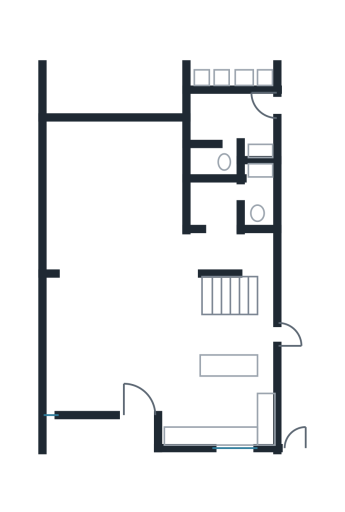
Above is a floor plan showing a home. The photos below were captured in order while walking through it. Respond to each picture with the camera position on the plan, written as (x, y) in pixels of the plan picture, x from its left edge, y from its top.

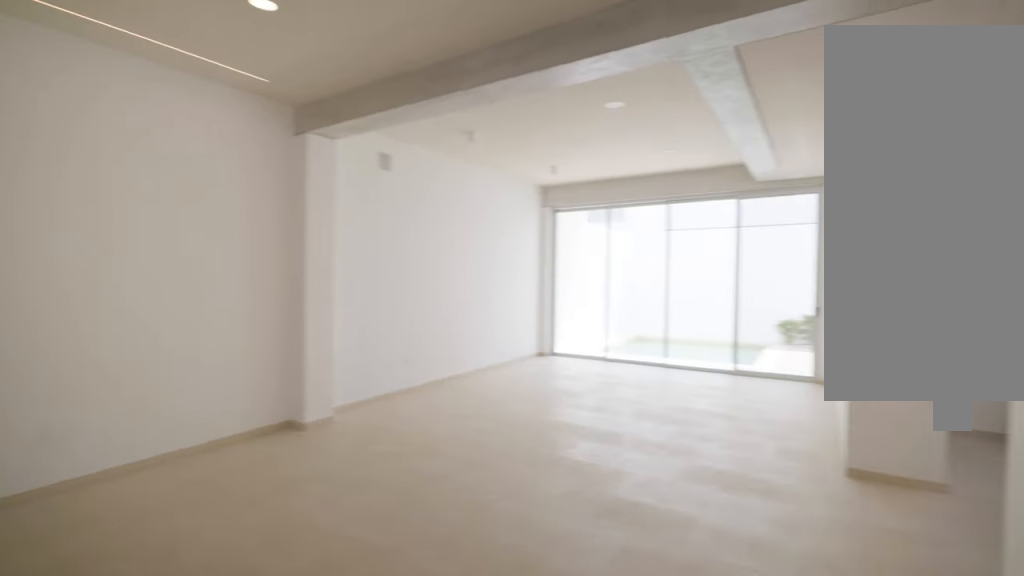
(132, 395)
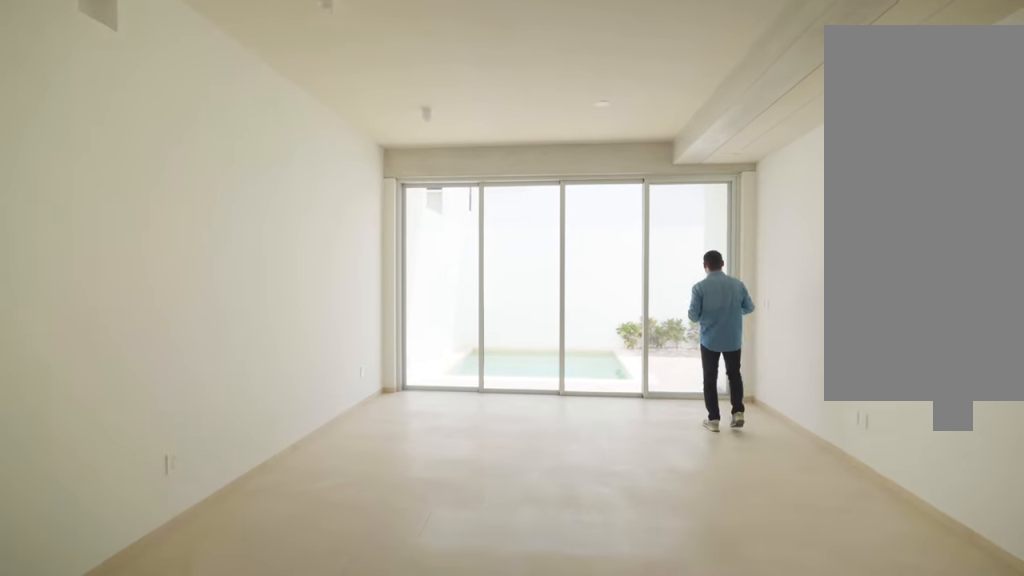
(92, 280)
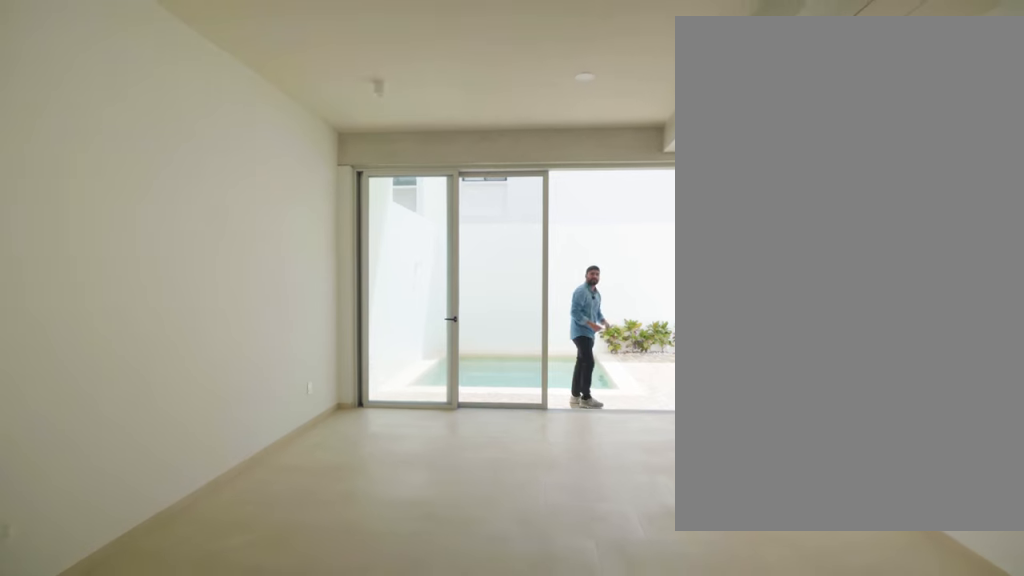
(112, 212)
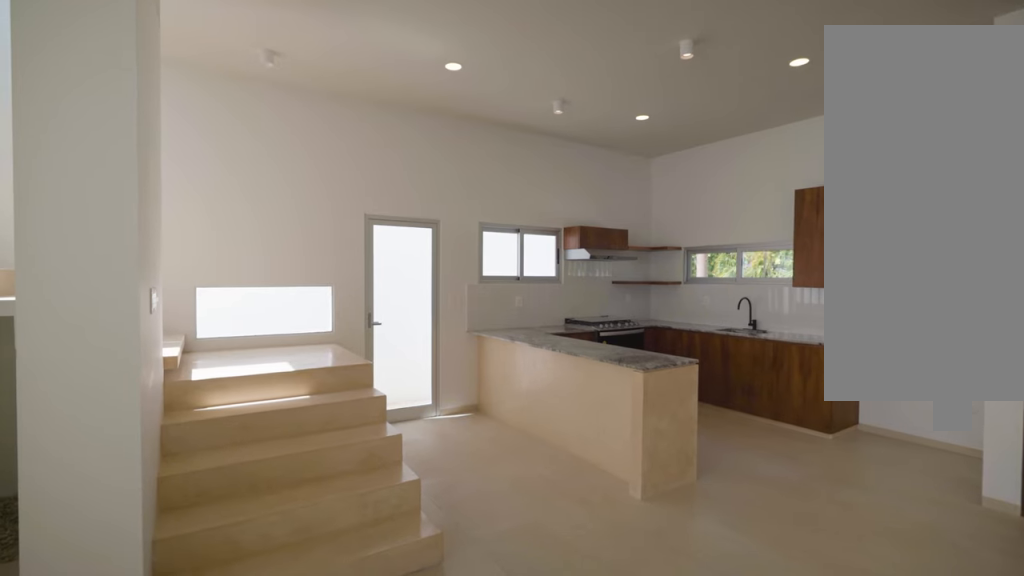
(160, 297)
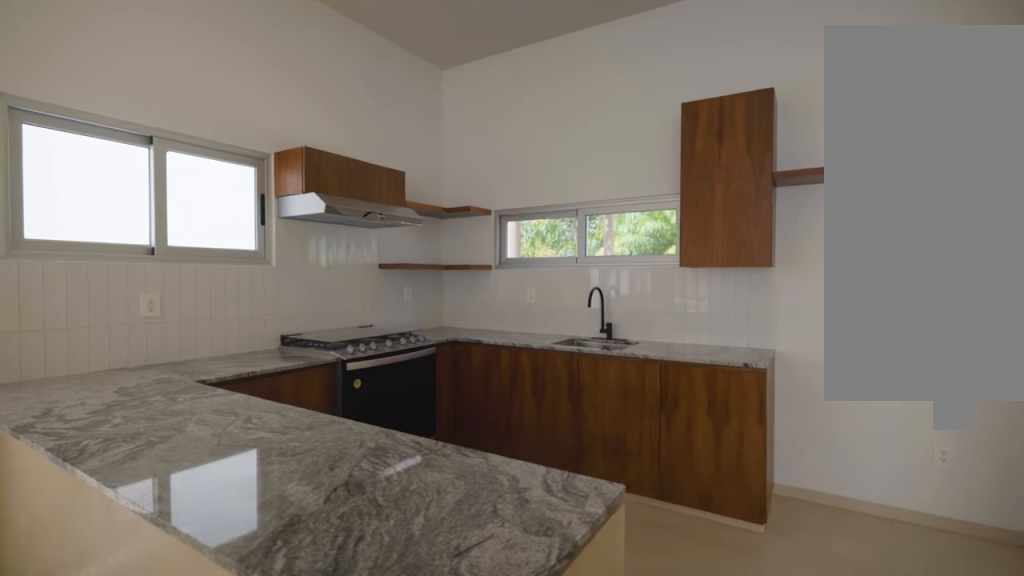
(192, 334)
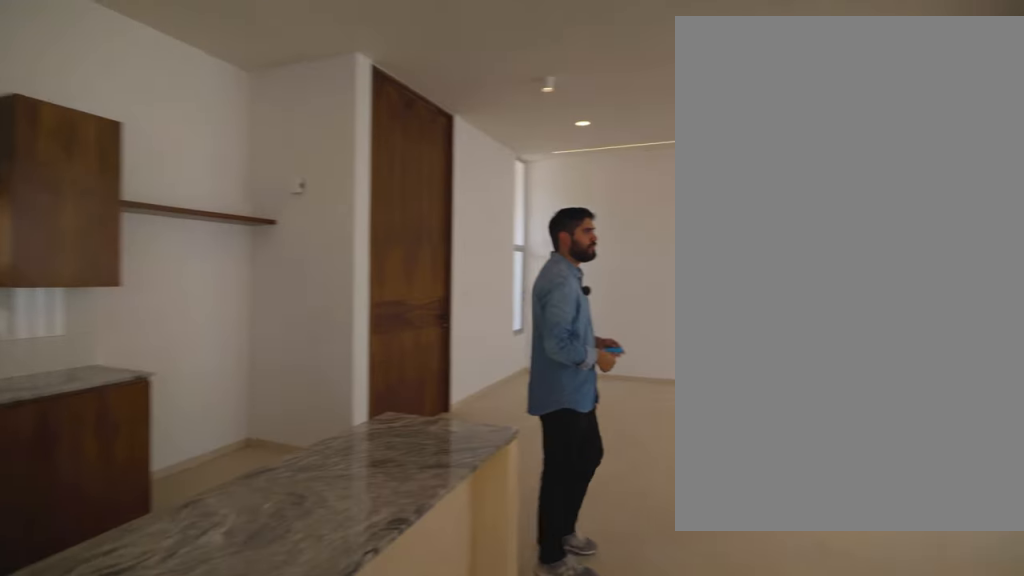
(234, 344)
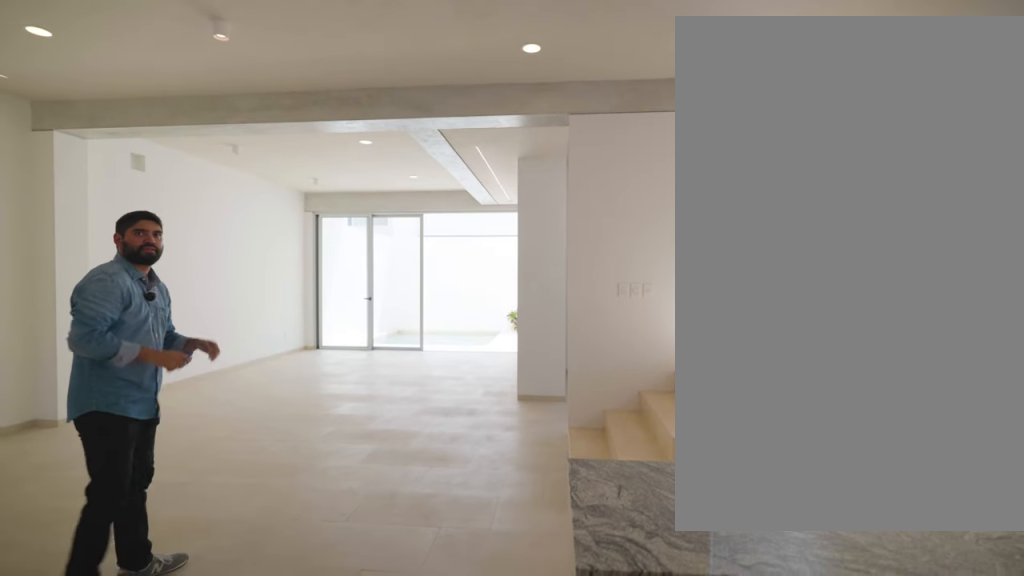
(188, 342)
